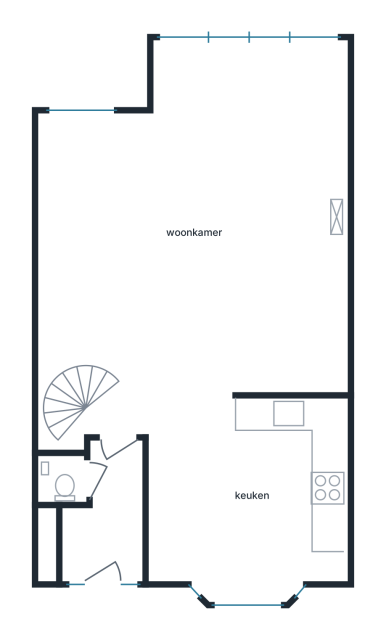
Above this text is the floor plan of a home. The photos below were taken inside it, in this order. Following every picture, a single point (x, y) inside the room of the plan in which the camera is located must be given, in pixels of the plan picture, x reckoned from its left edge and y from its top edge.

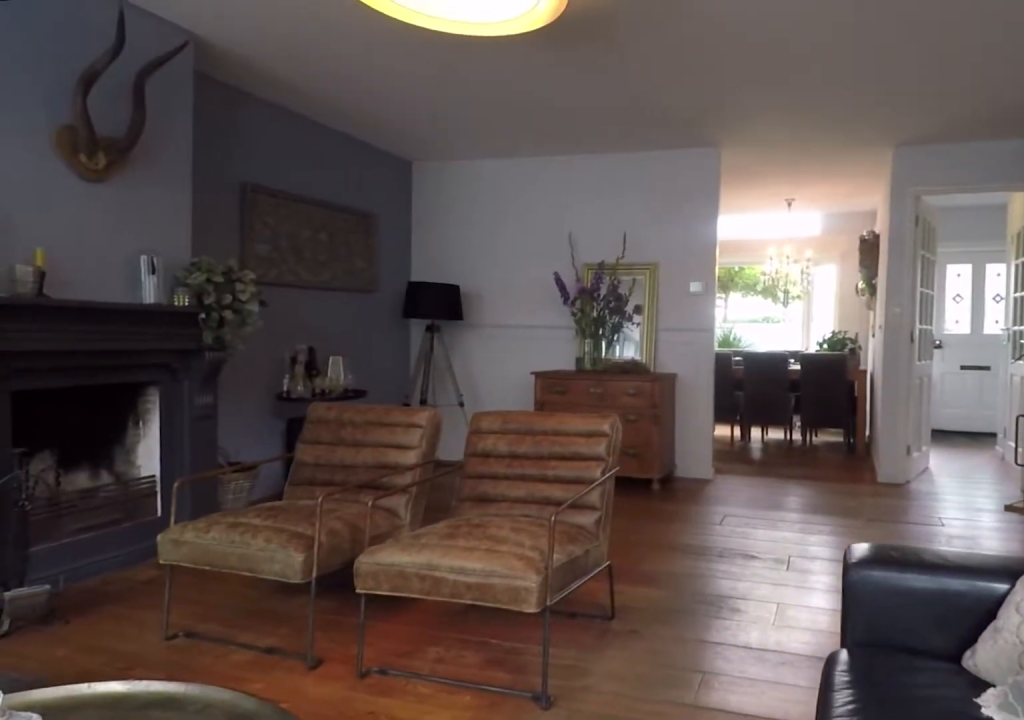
(199, 235)
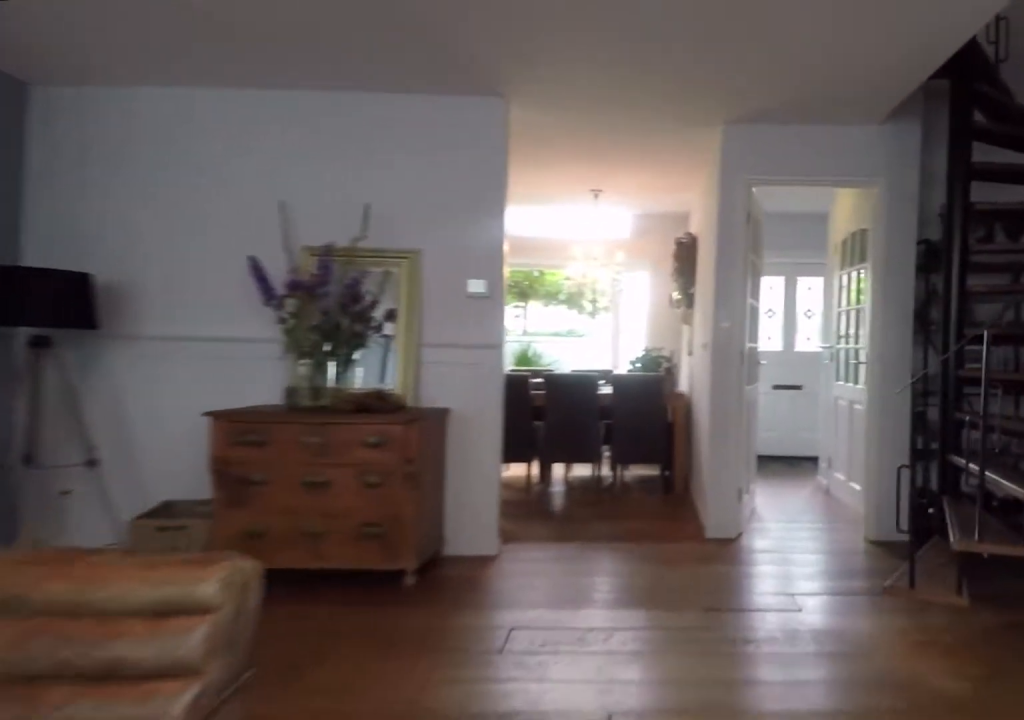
(199, 235)
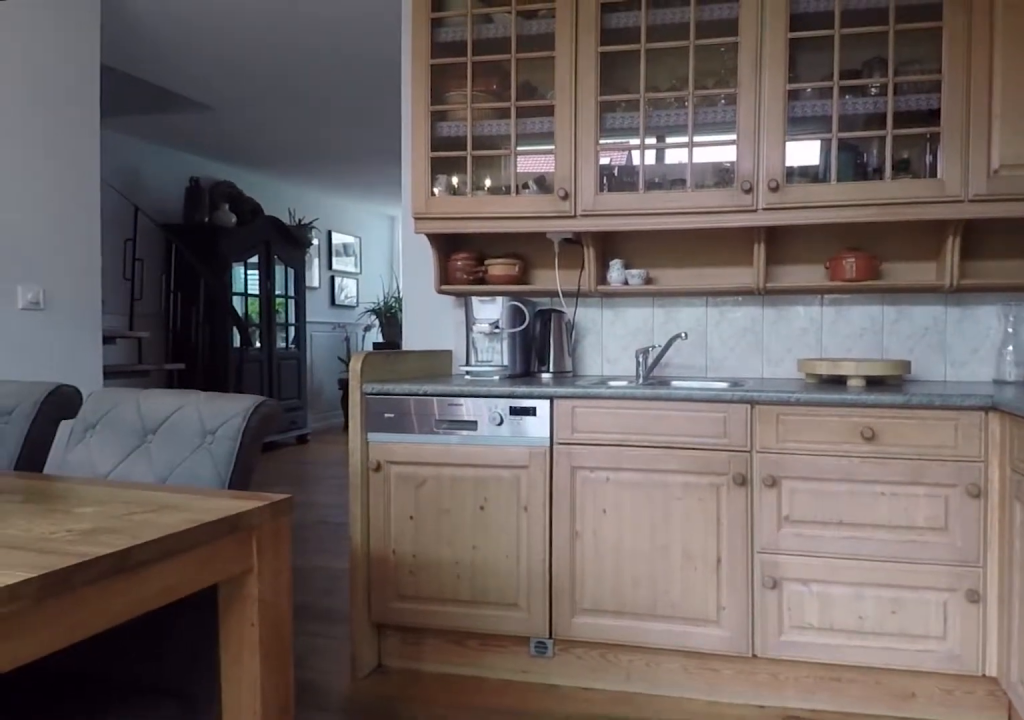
(278, 535)
